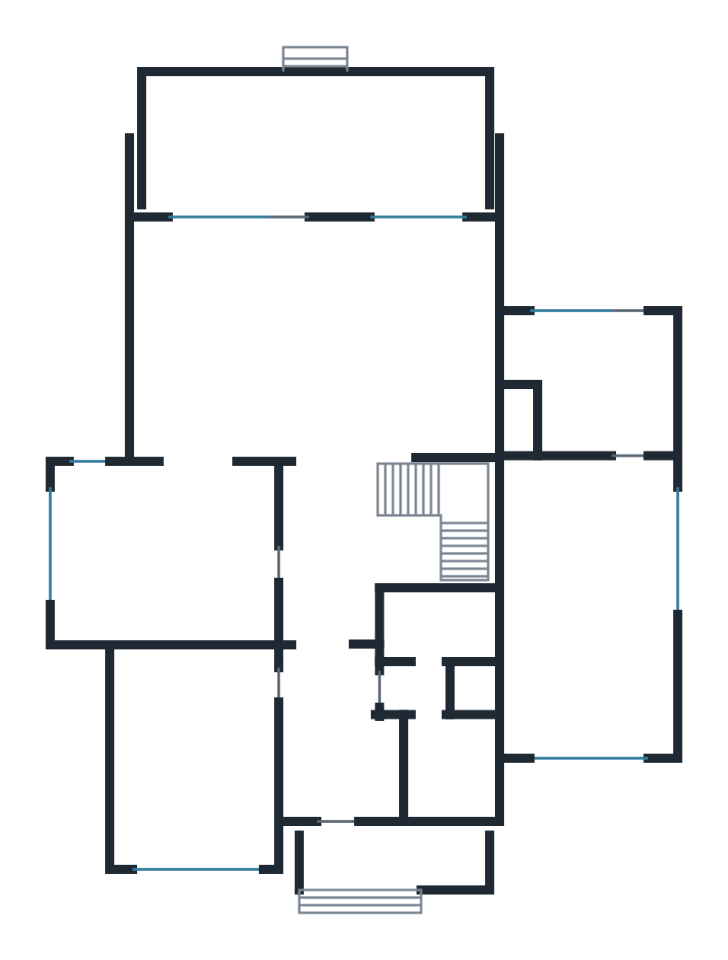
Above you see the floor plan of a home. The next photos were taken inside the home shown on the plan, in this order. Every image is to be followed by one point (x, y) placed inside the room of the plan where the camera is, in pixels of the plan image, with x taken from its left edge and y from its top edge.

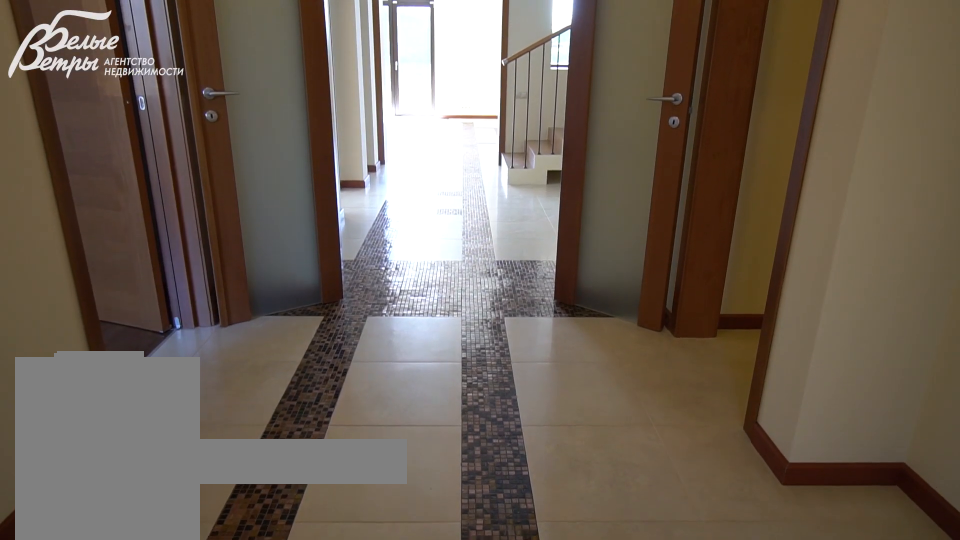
(335, 729)
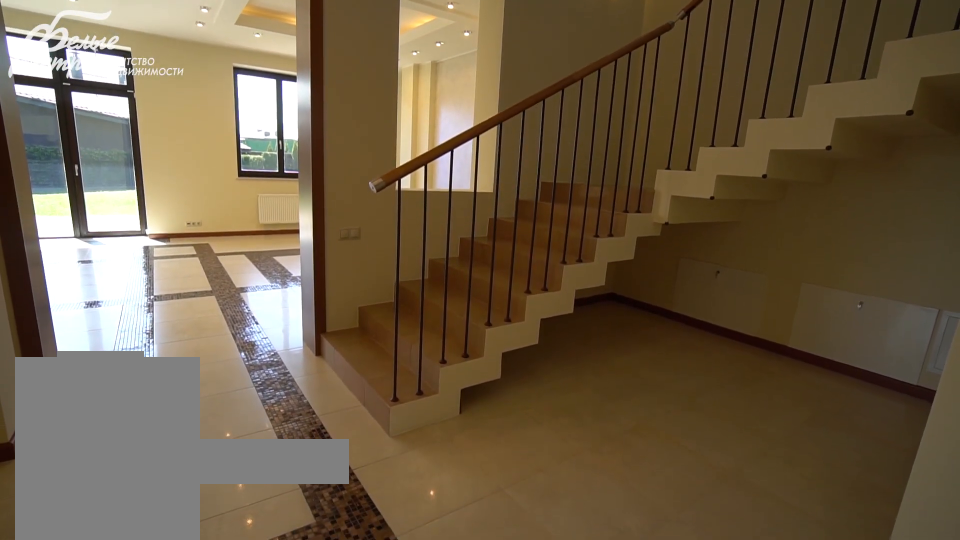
(327, 550)
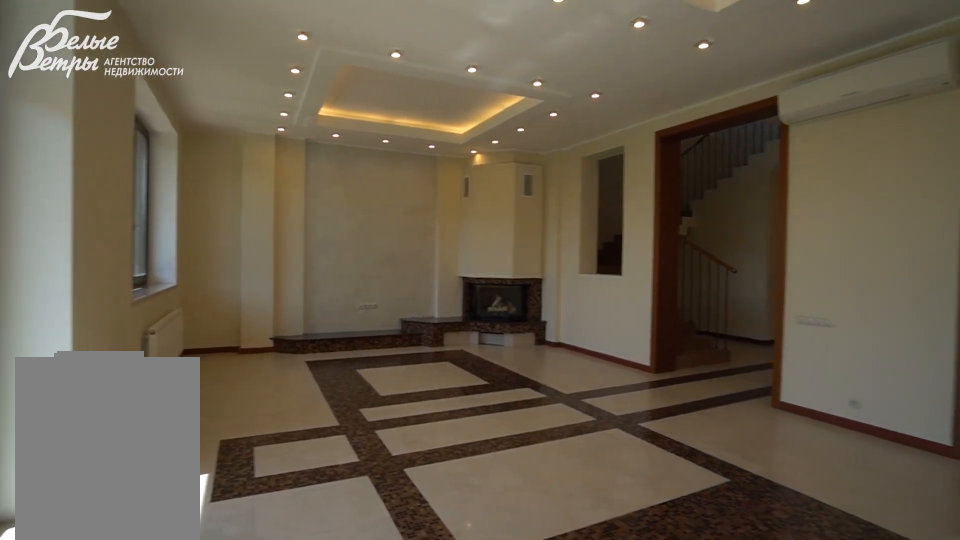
(316, 335)
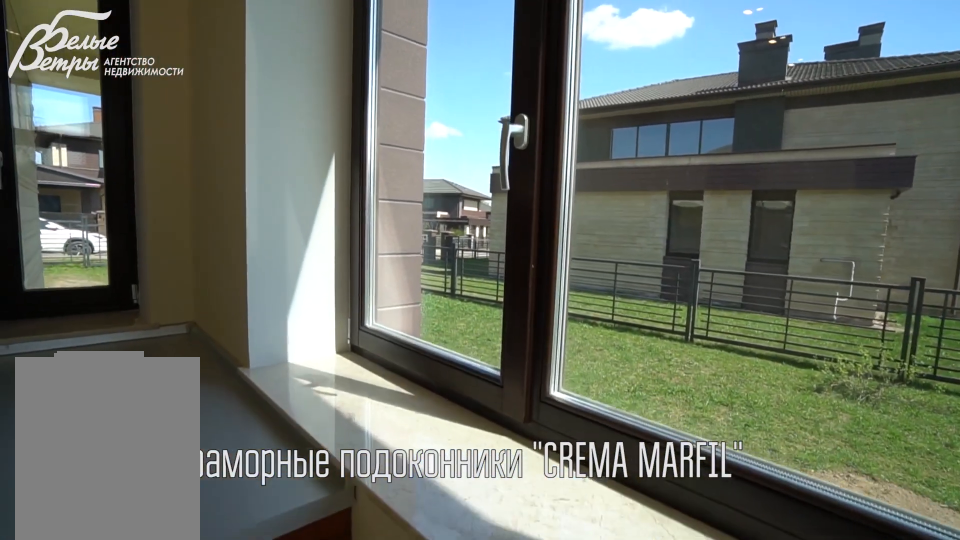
(169, 552)
